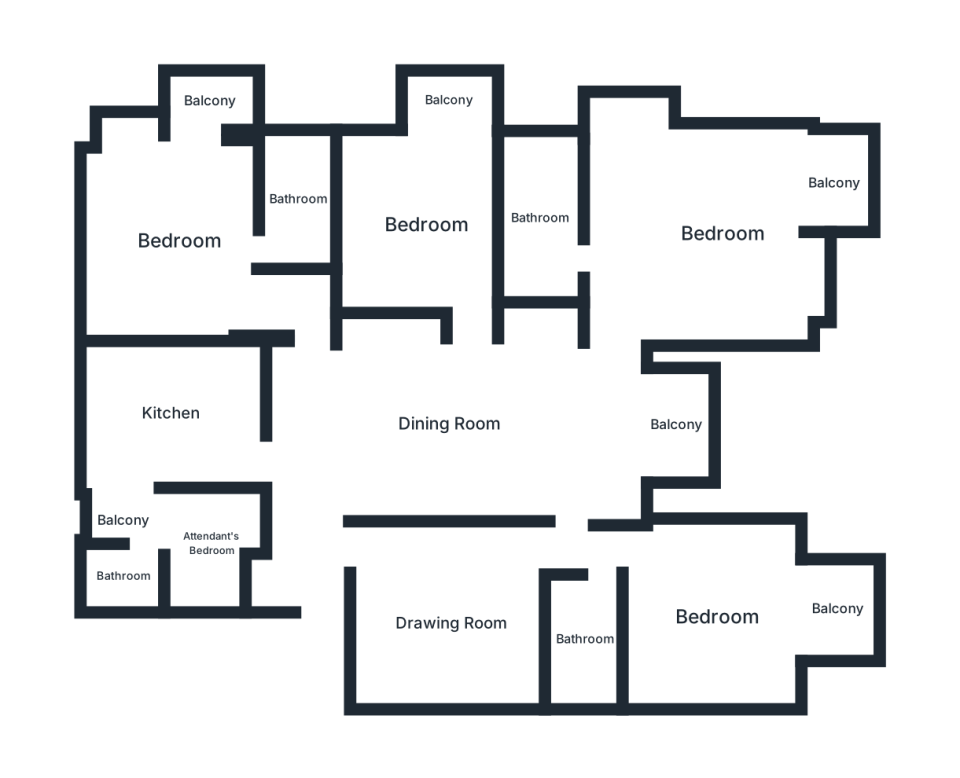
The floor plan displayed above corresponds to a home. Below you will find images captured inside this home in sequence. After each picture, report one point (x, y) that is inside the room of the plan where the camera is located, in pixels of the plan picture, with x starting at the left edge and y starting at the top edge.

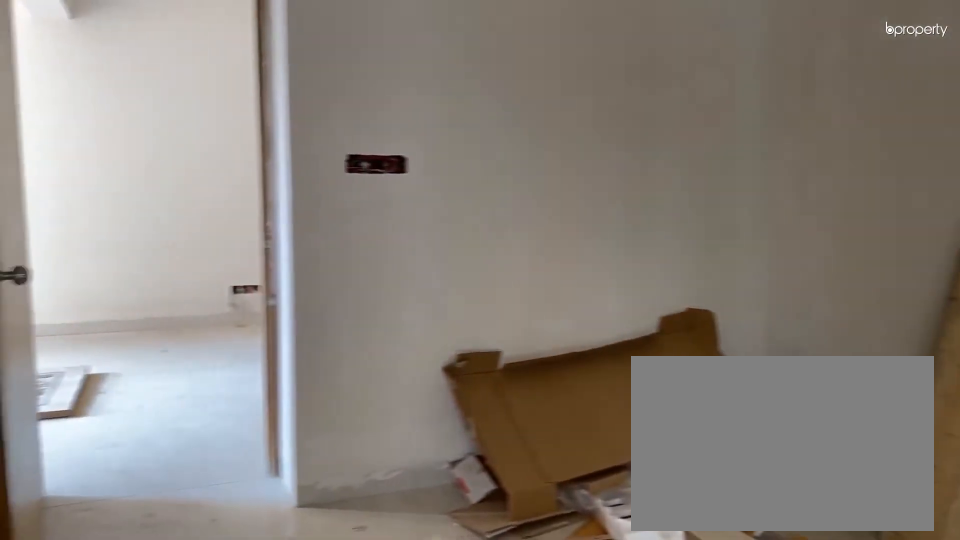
(425, 223)
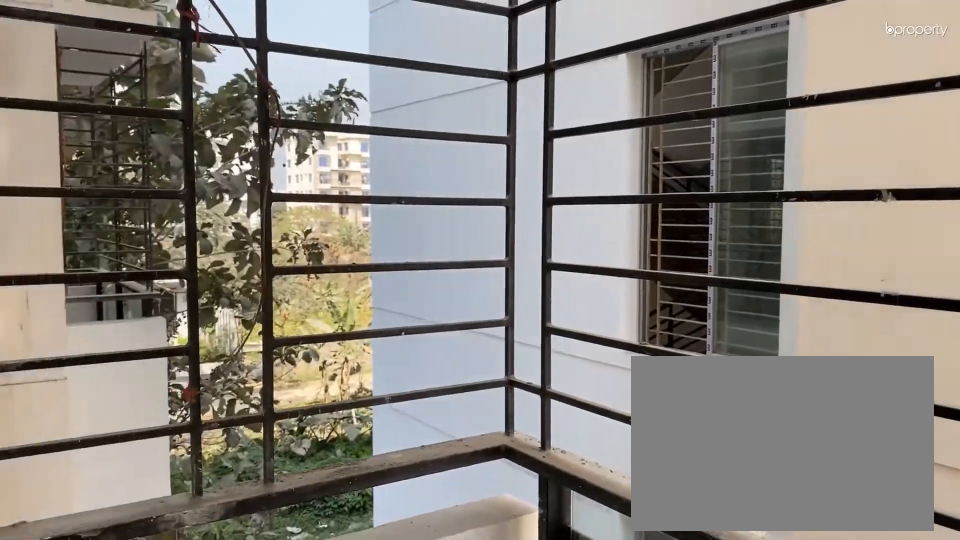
(449, 100)
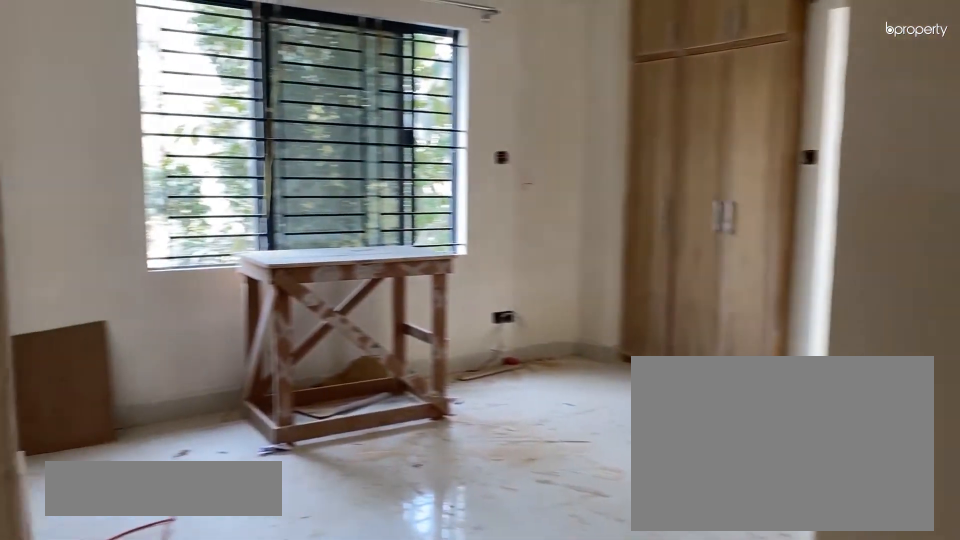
(177, 241)
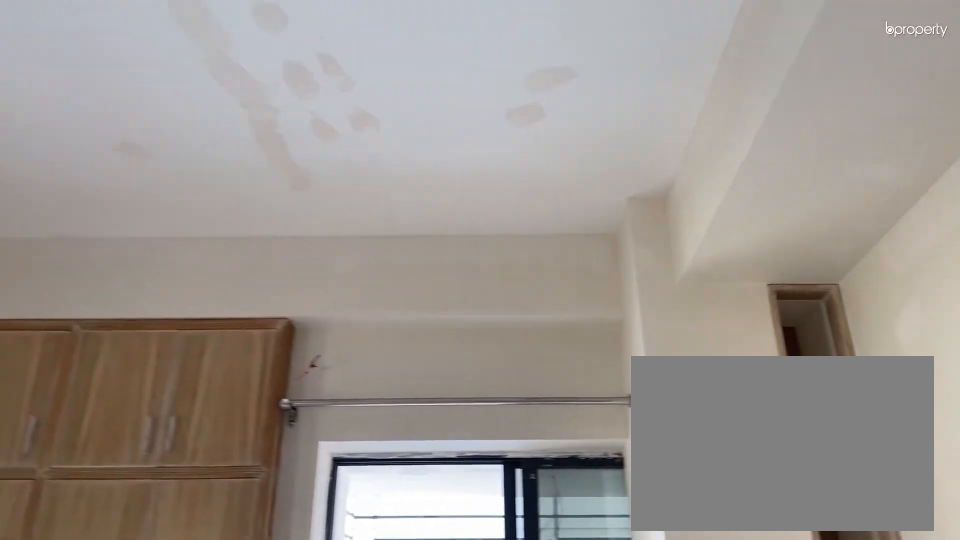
(177, 241)
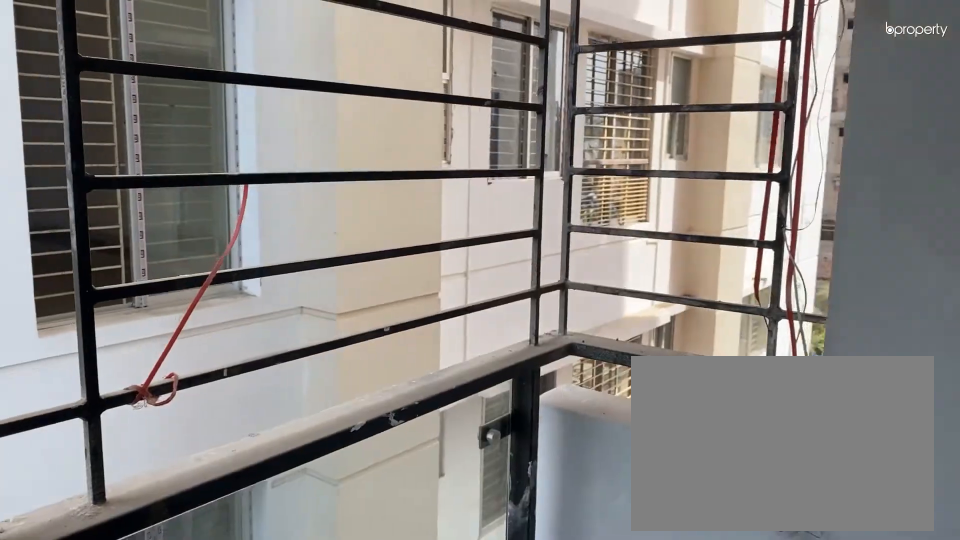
(212, 100)
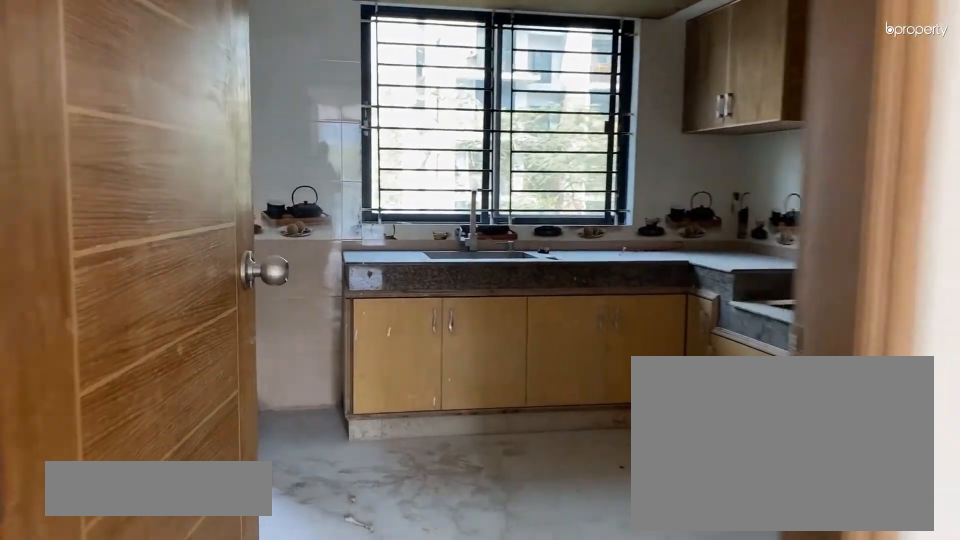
(170, 411)
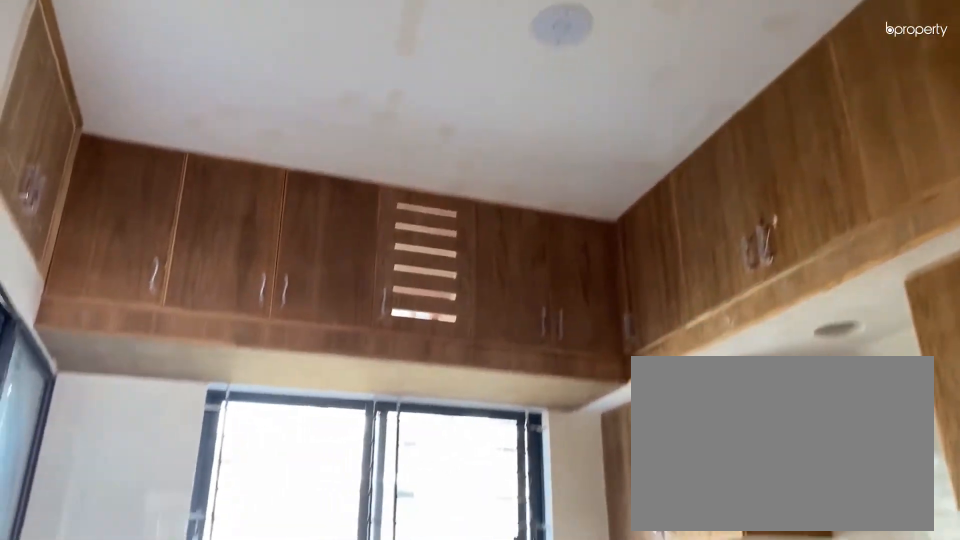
(170, 410)
